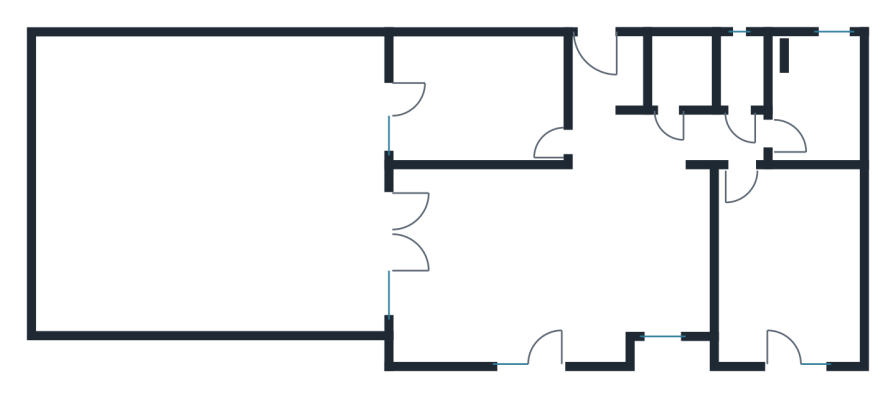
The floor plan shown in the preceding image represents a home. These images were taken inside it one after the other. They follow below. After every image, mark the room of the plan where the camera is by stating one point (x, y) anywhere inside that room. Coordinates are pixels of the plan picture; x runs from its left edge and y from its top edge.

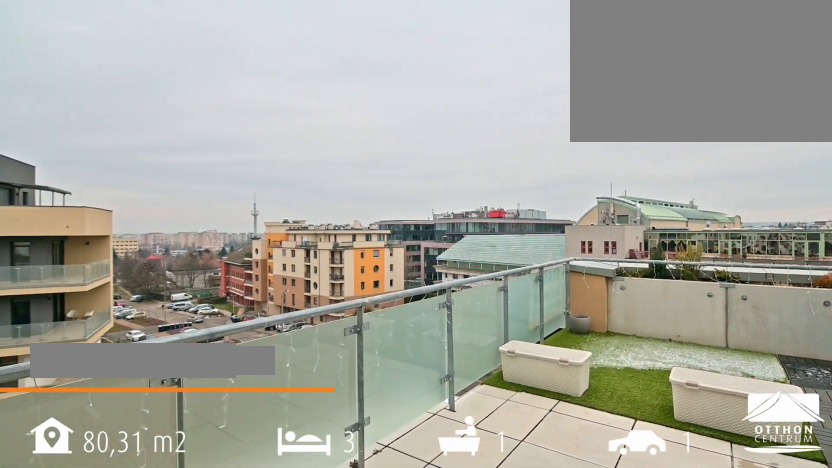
(207, 181)
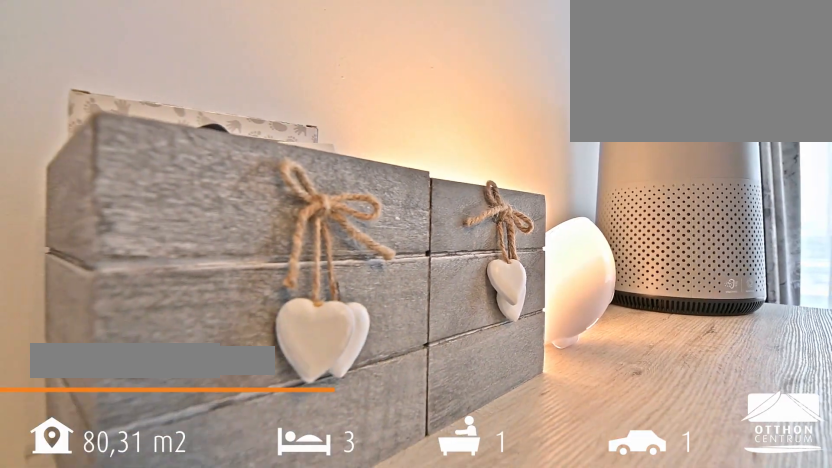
(485, 96)
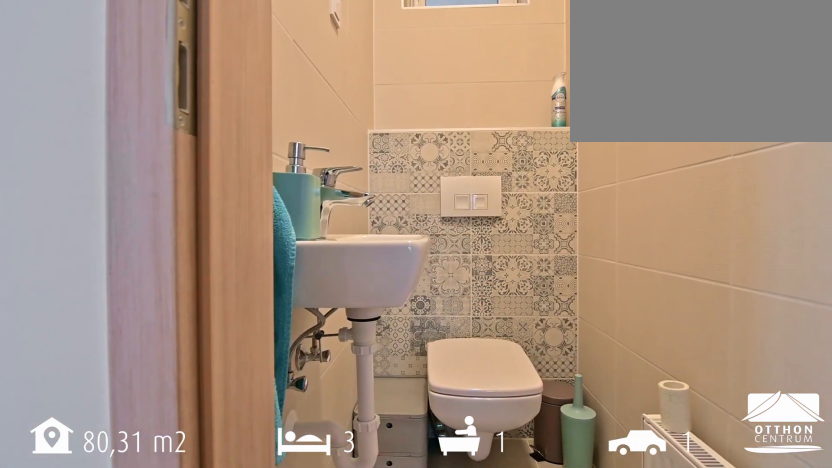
(737, 69)
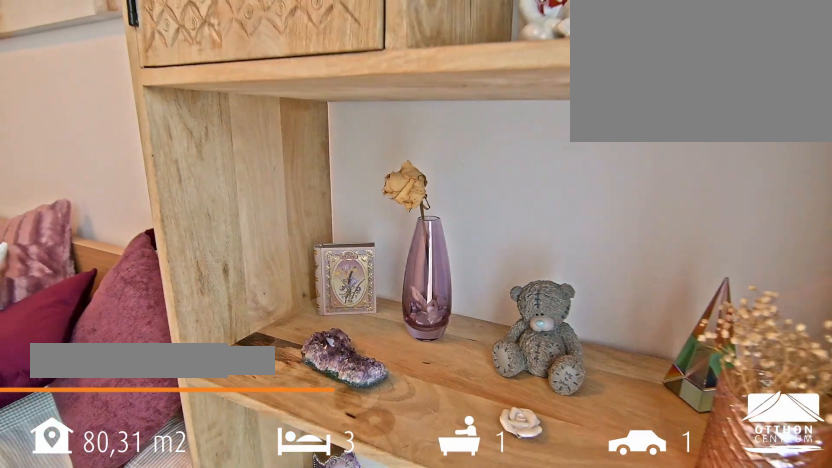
(783, 264)
